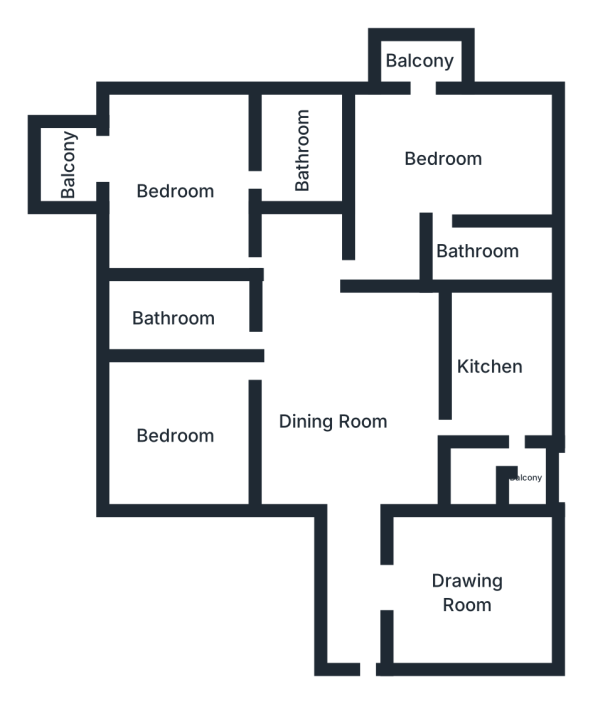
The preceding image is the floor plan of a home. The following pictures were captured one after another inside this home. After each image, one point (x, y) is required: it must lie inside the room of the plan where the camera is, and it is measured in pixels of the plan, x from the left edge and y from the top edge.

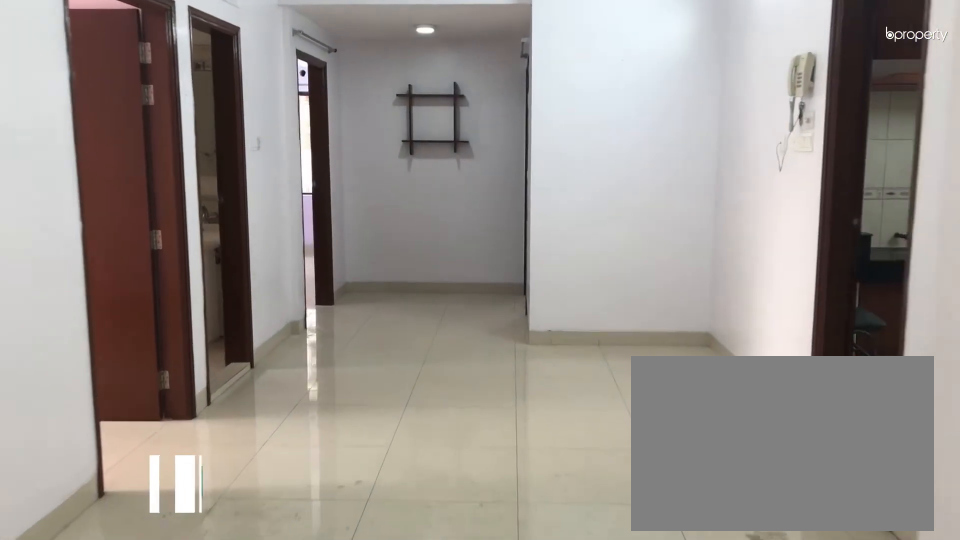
(332, 424)
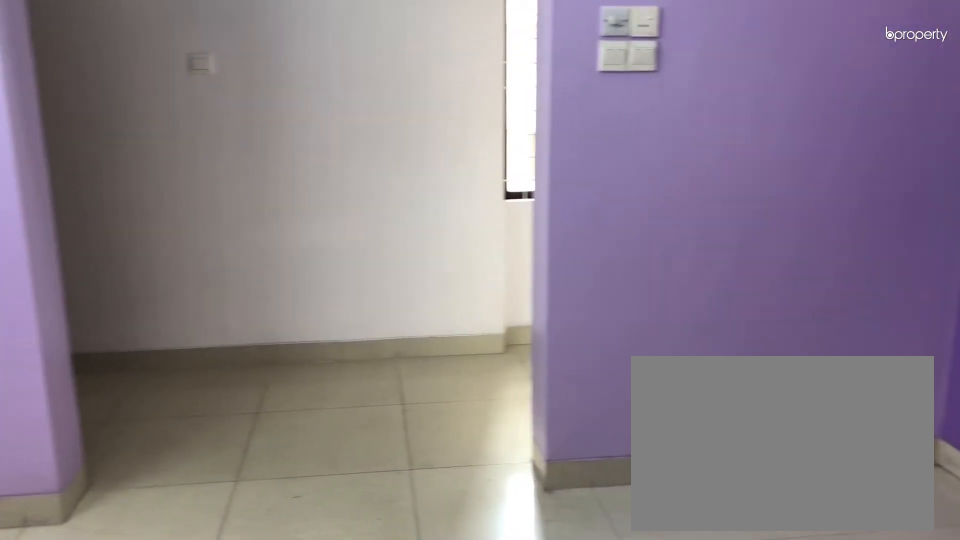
(469, 592)
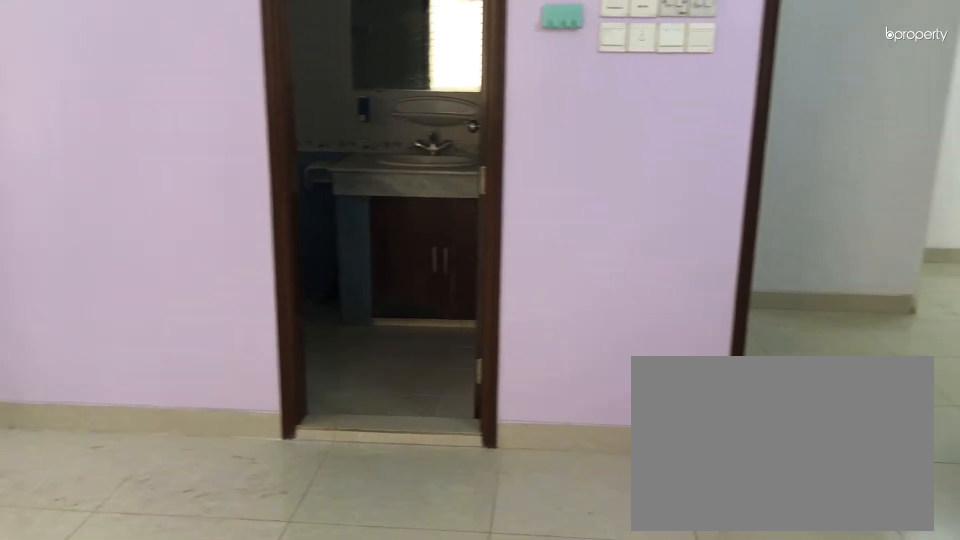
(174, 193)
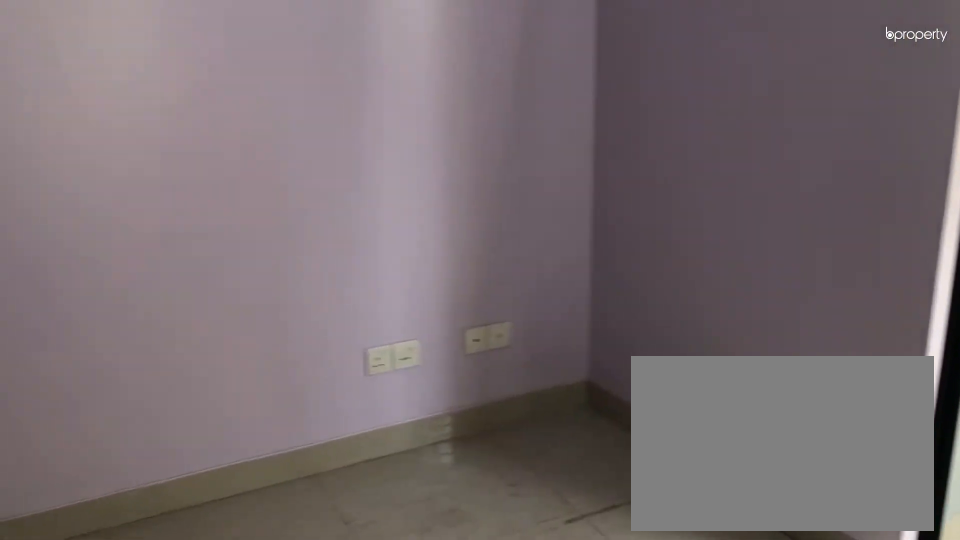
(448, 159)
